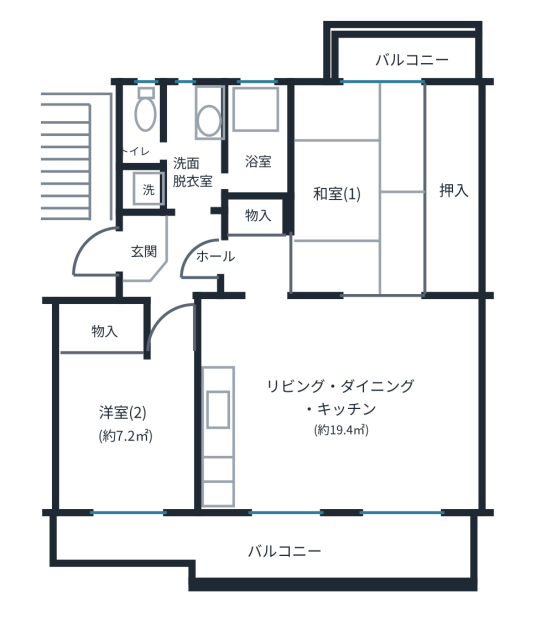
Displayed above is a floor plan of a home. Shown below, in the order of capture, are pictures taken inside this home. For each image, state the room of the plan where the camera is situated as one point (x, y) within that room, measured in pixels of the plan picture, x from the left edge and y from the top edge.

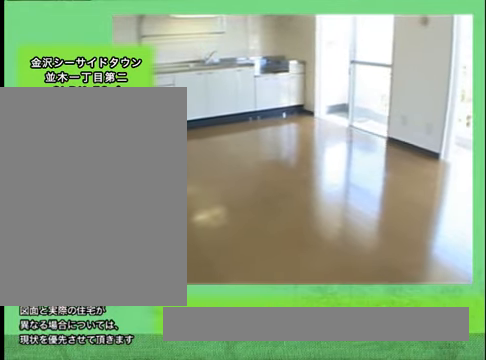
(347, 405)
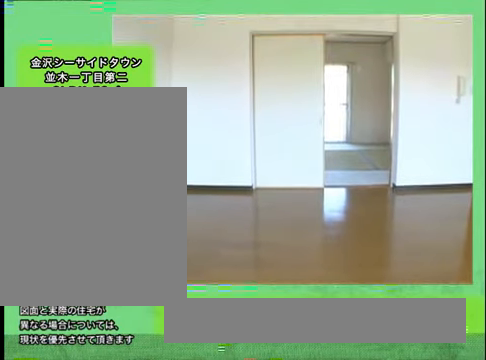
(346, 405)
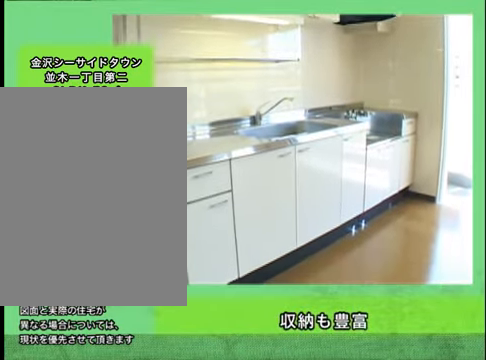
(223, 421)
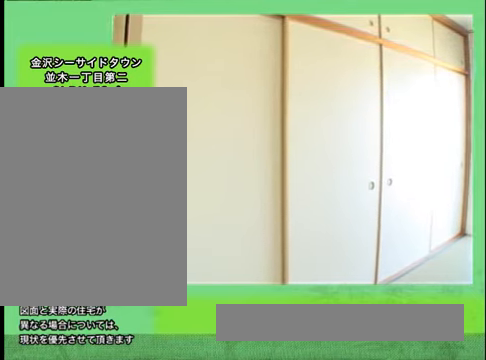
(363, 196)
